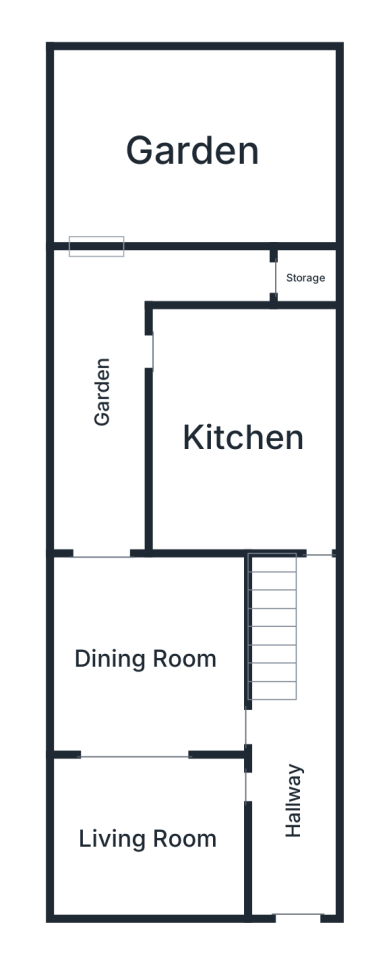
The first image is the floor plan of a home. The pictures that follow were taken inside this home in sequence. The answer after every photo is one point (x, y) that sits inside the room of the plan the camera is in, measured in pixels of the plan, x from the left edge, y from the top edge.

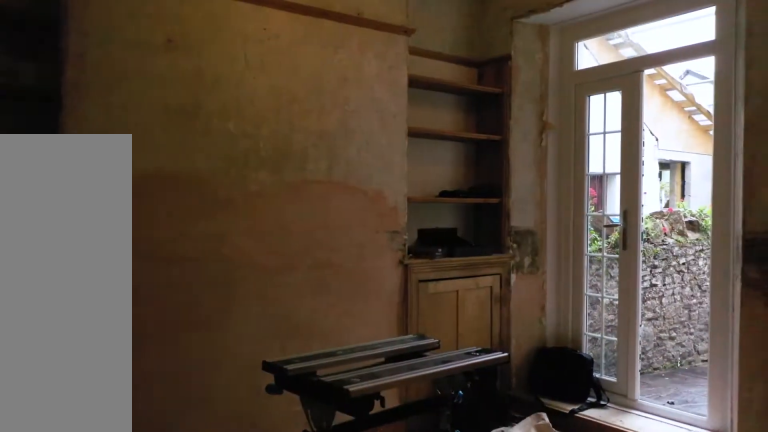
(157, 648)
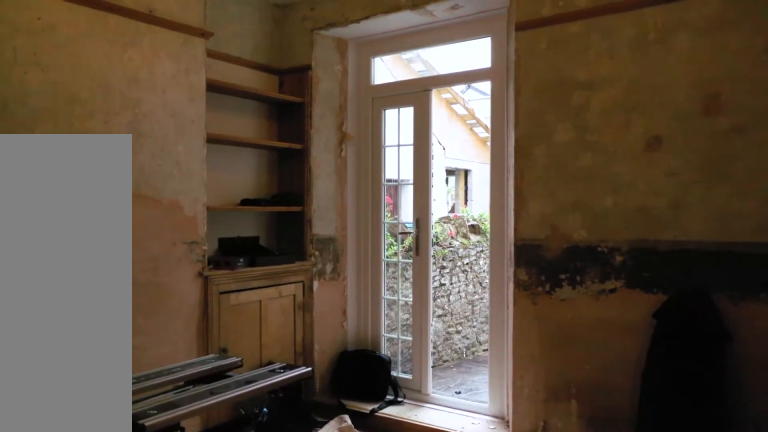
(157, 648)
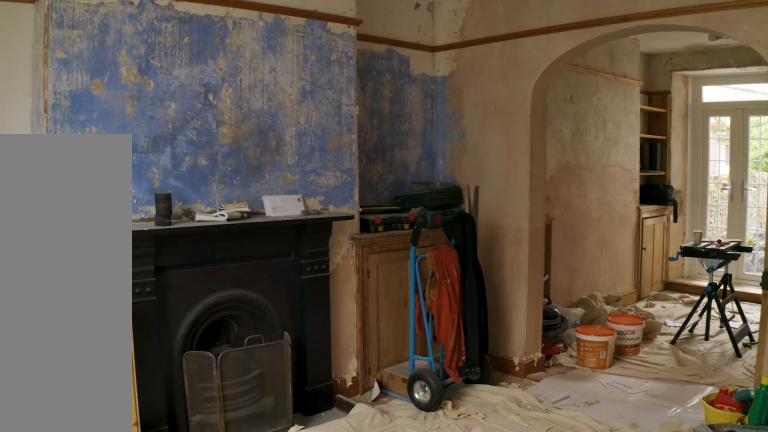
(152, 835)
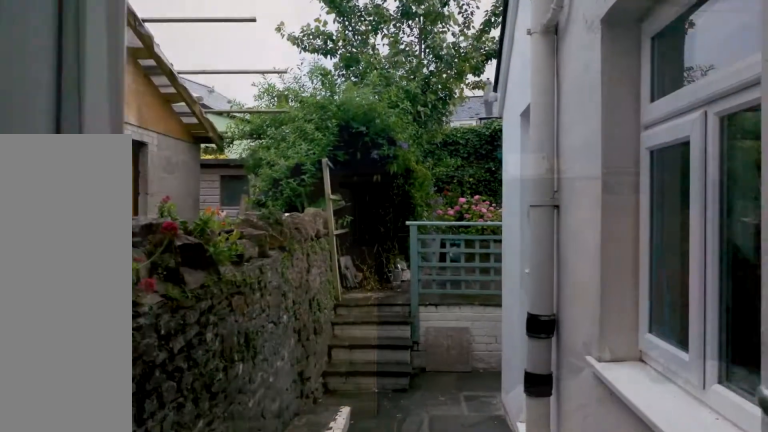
(127, 374)
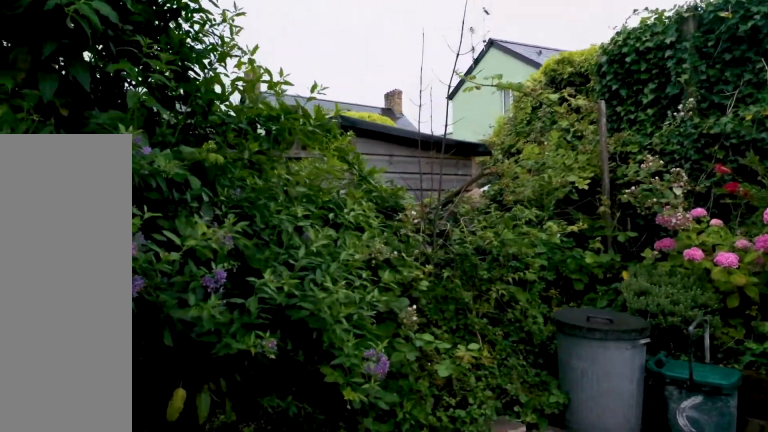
(195, 146)
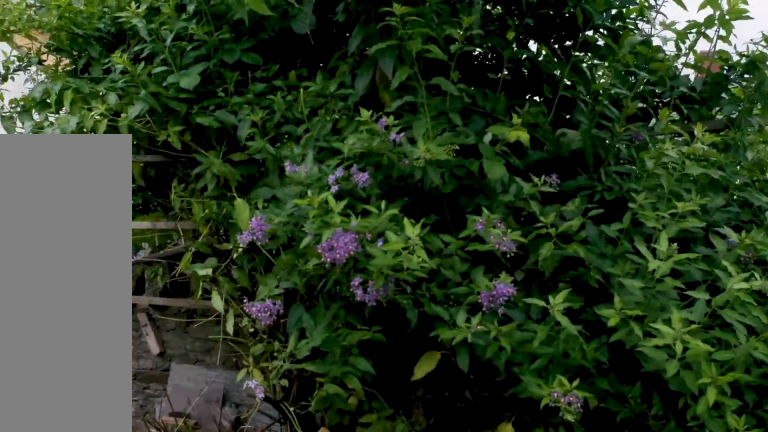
(195, 146)
